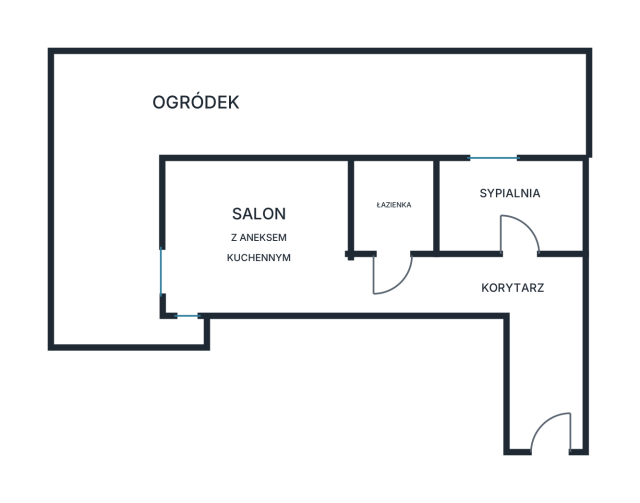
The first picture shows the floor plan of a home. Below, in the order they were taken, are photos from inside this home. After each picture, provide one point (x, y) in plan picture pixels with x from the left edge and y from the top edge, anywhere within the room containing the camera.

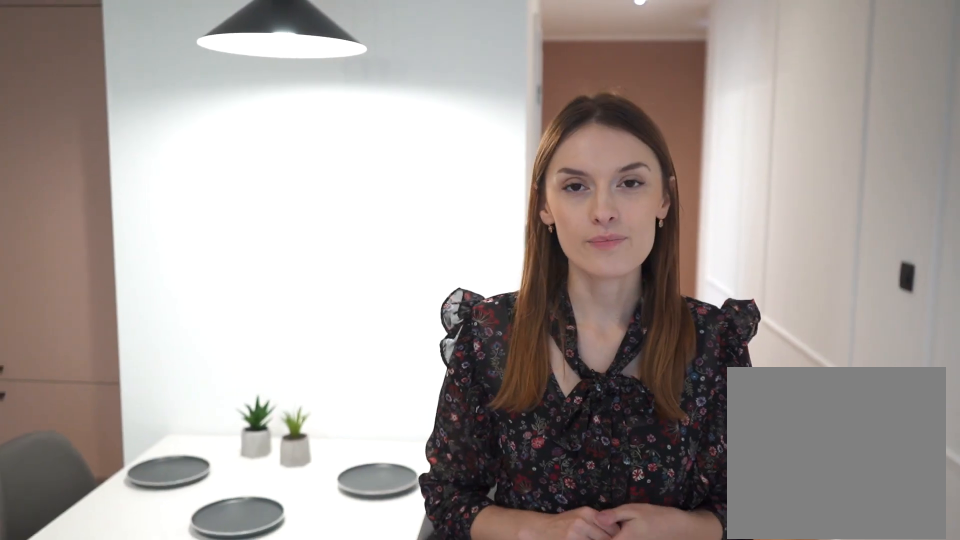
(256, 237)
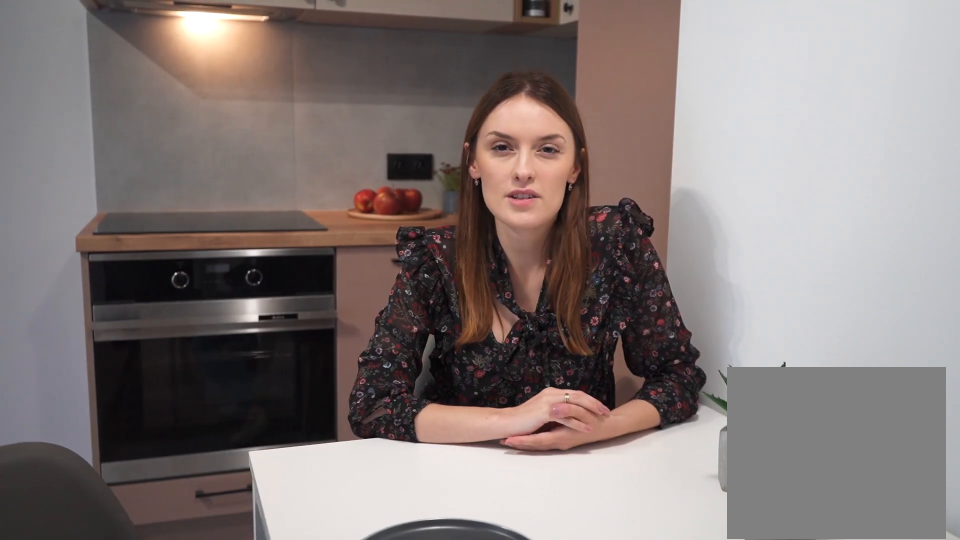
(256, 237)
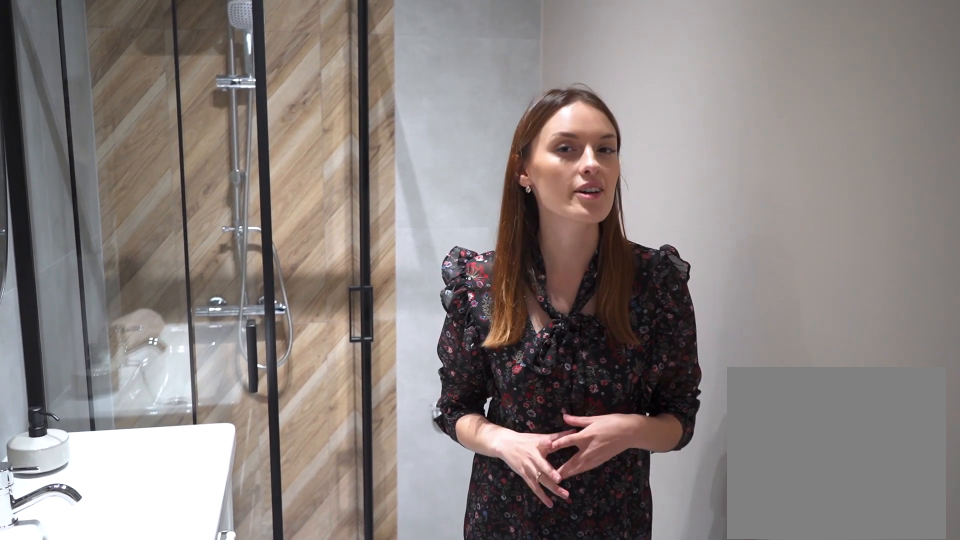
(393, 206)
